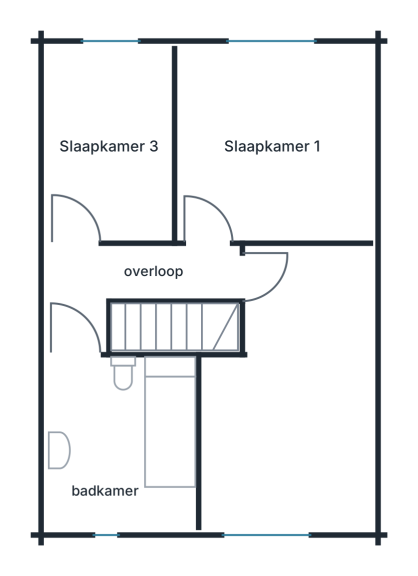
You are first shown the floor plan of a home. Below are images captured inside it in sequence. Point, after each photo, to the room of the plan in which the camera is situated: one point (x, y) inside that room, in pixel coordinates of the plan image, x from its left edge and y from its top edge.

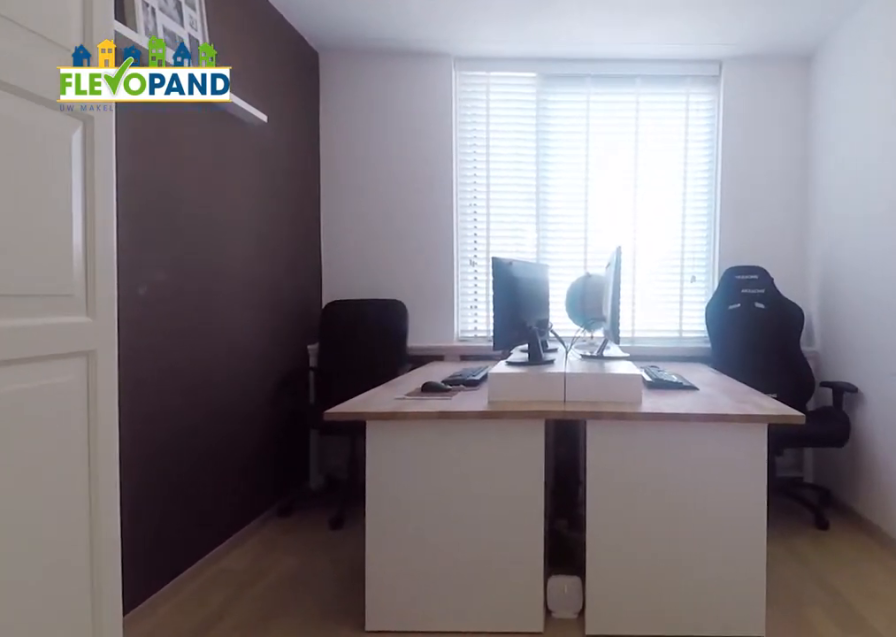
(292, 398)
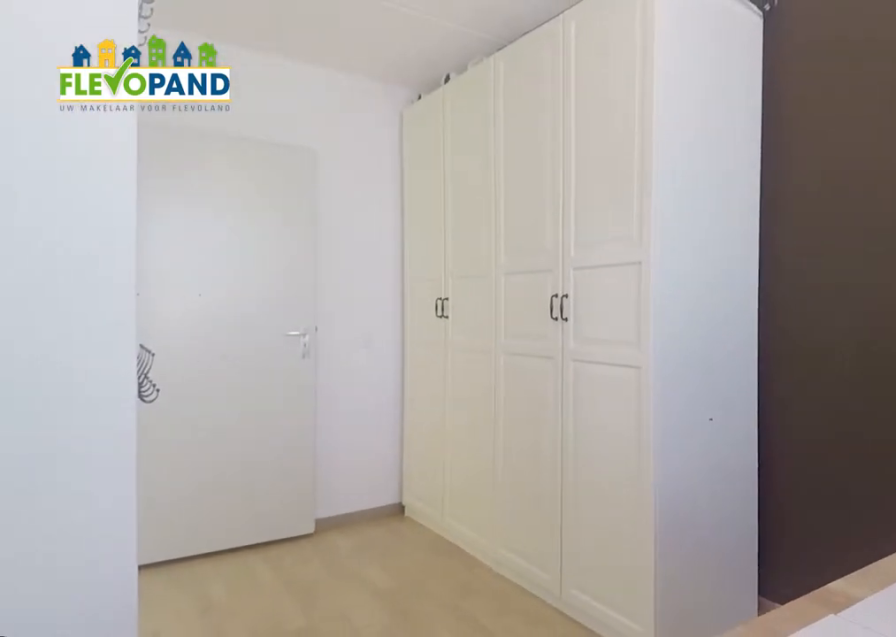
(292, 398)
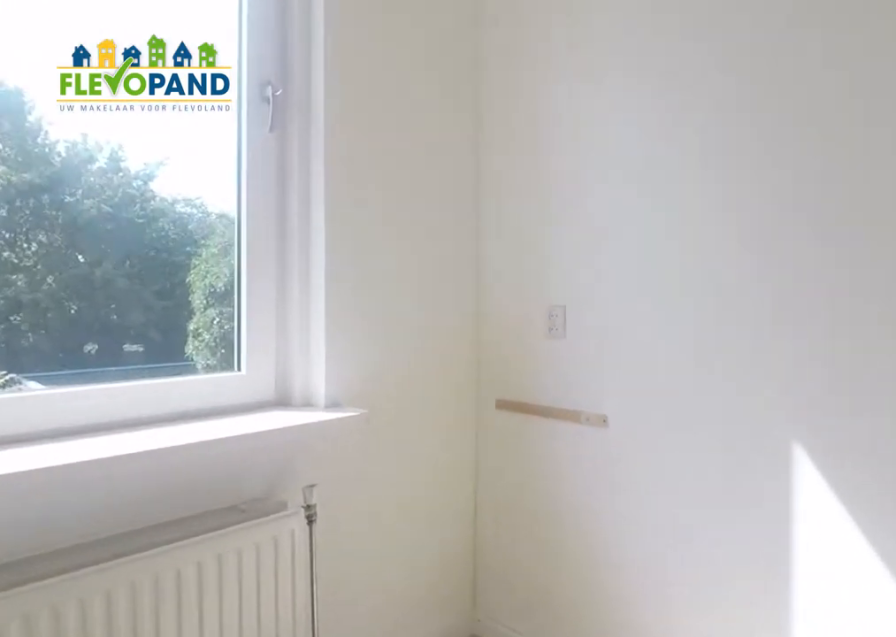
(109, 143)
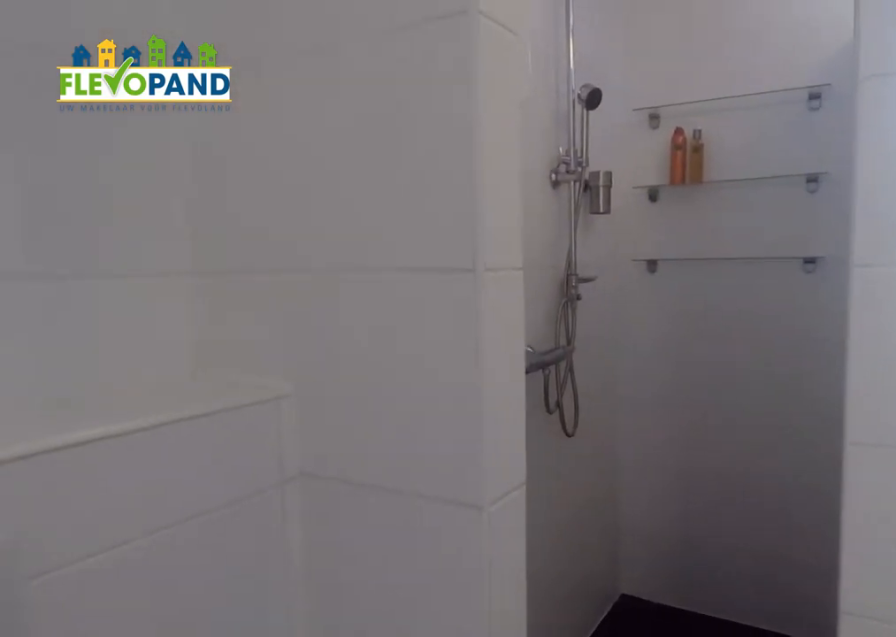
(165, 417)
